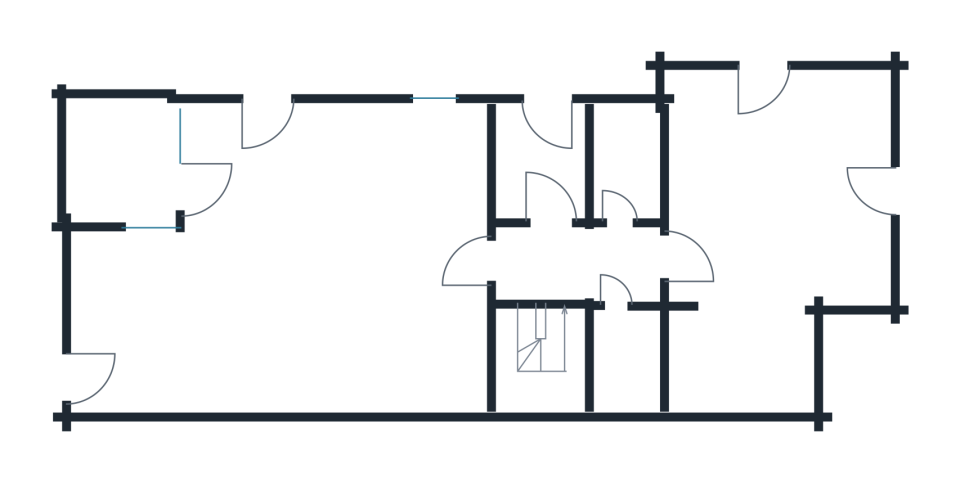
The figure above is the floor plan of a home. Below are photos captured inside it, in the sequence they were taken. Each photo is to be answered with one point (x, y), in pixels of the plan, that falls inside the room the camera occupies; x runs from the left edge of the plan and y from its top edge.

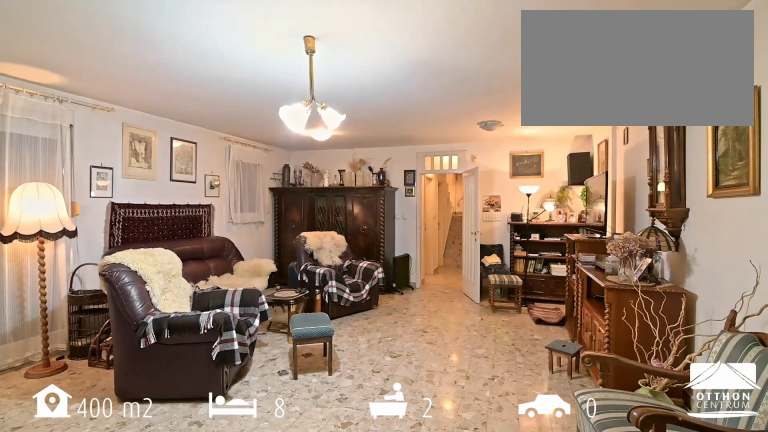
(310, 260)
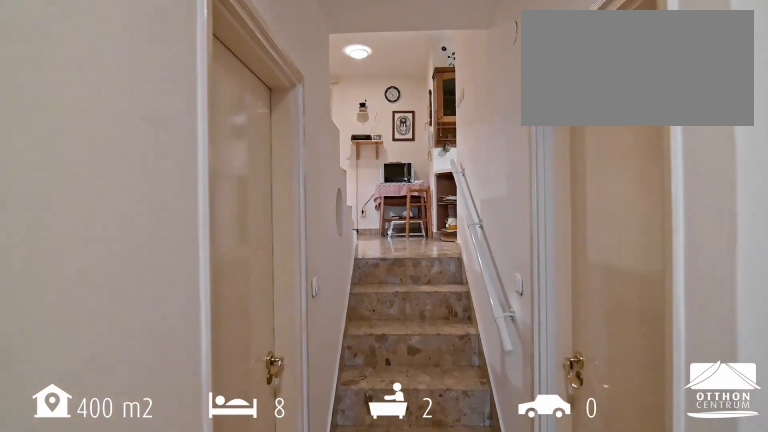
(588, 260)
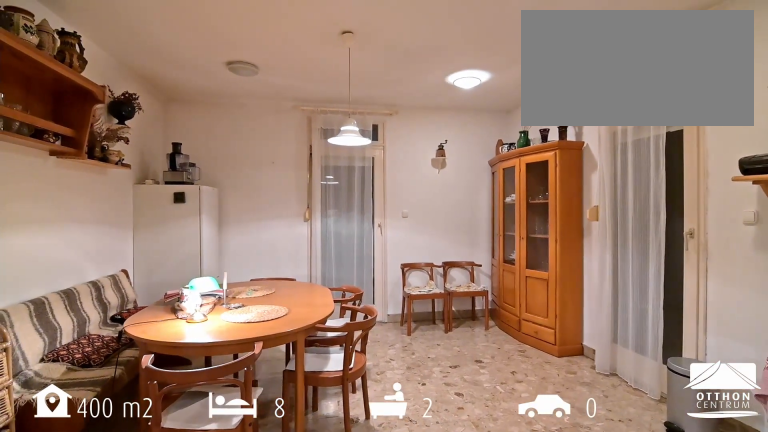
(784, 196)
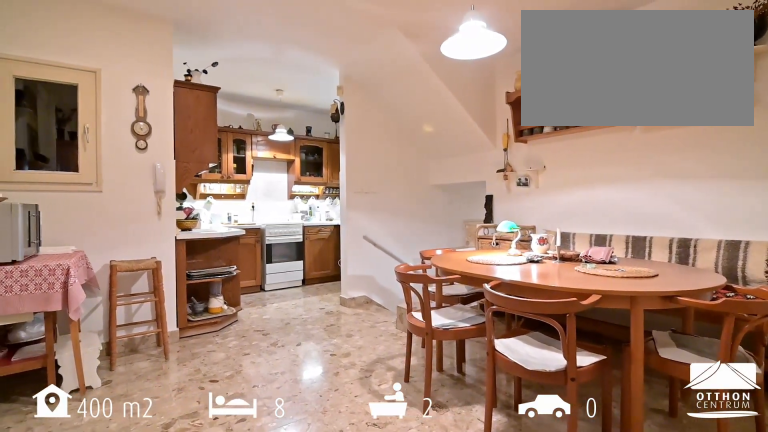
(784, 196)
